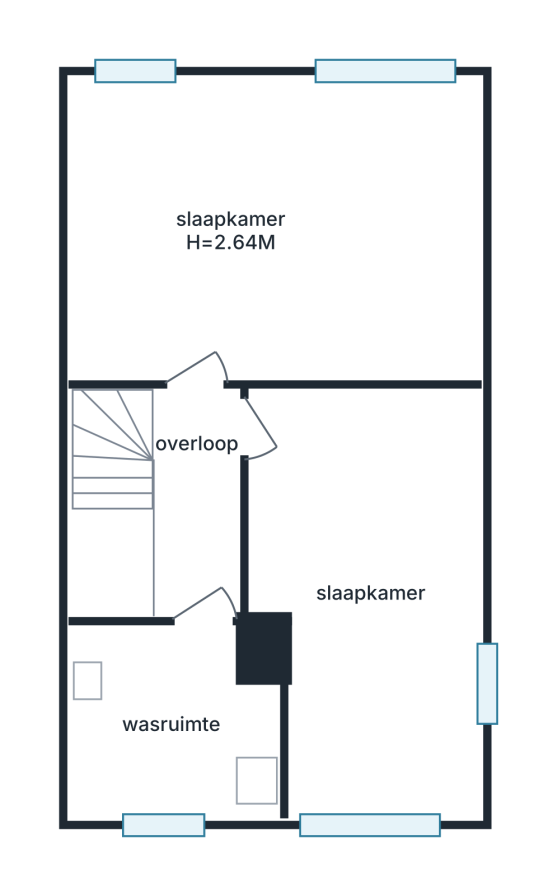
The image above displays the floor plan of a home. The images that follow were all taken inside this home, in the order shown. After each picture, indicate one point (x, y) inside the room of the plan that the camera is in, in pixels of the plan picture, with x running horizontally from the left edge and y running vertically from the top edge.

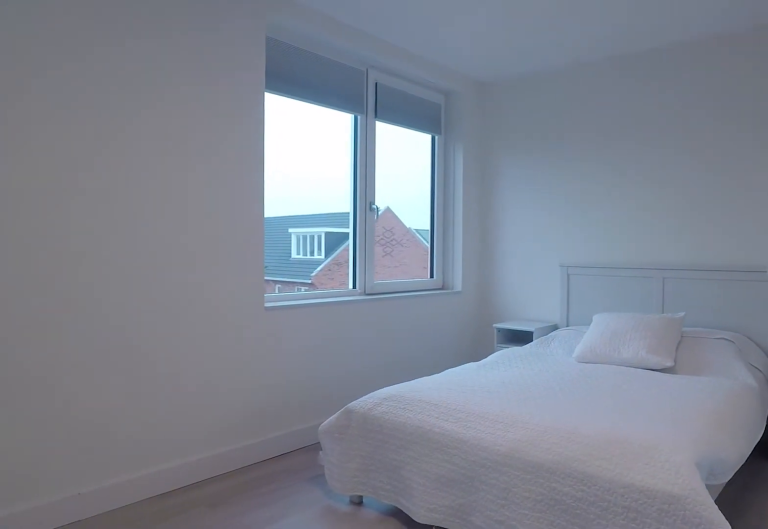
(98, 223)
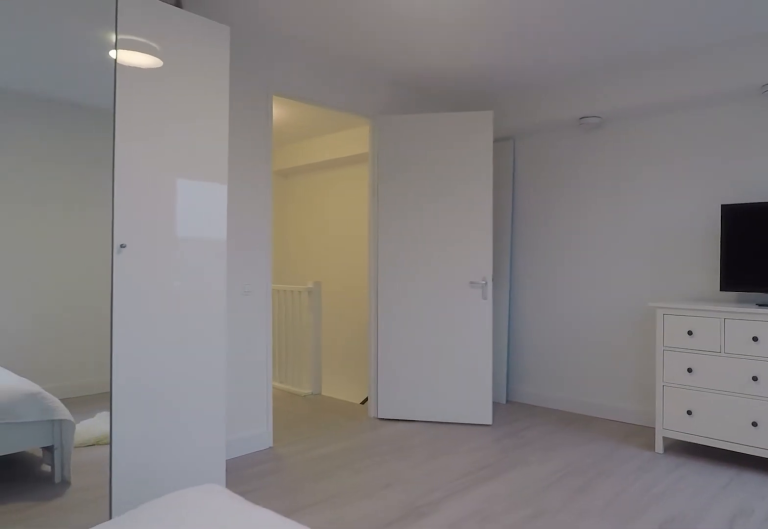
(98, 223)
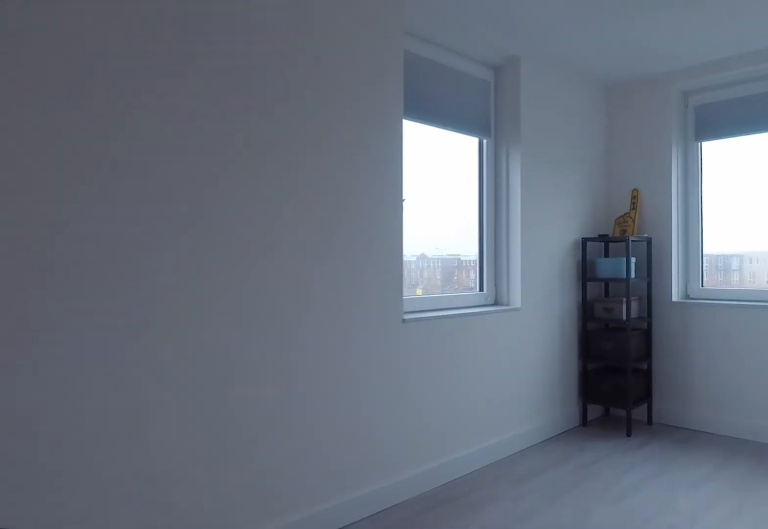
(374, 637)
